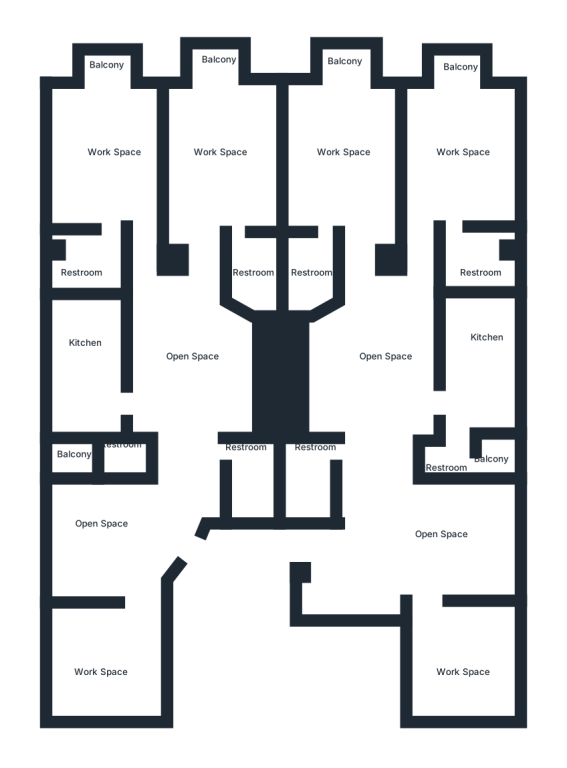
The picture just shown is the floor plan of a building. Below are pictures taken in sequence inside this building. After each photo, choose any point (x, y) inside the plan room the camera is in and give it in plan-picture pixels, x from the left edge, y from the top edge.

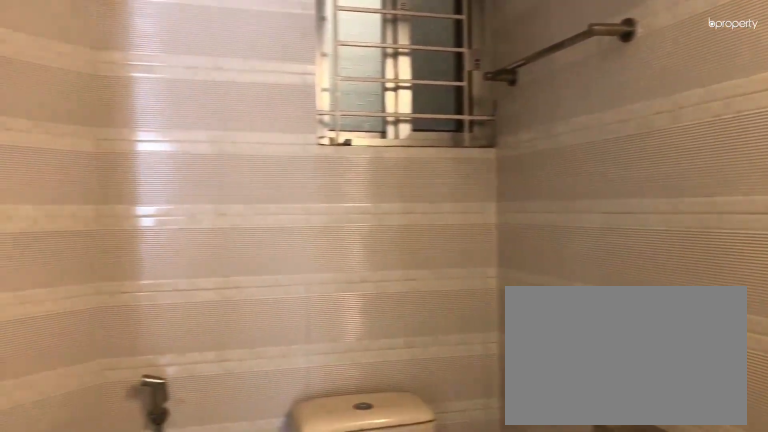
(311, 268)
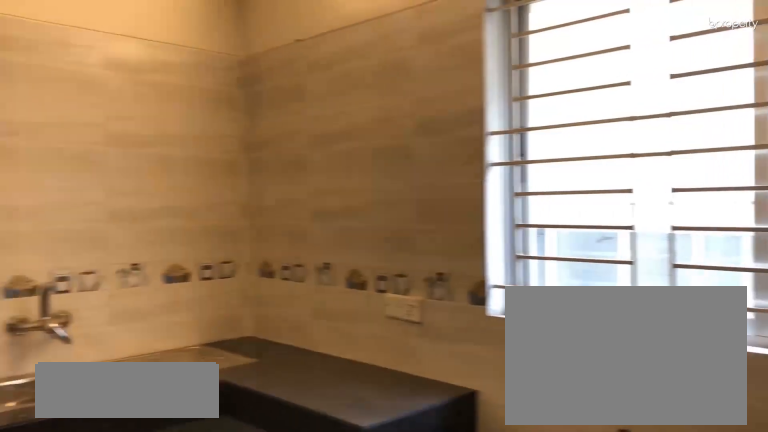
(479, 368)
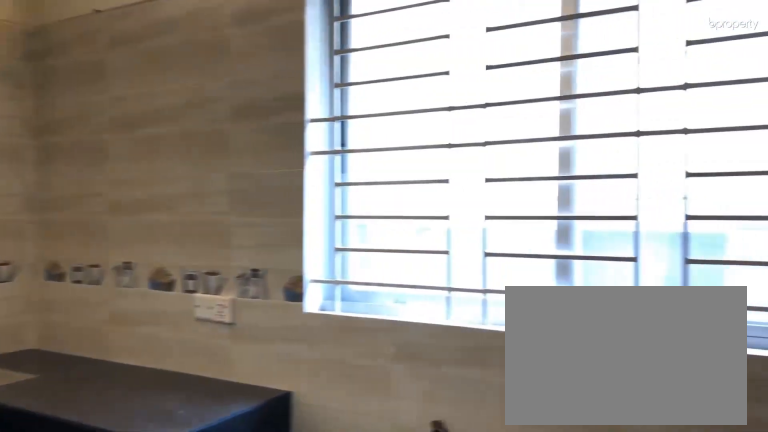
(479, 368)
